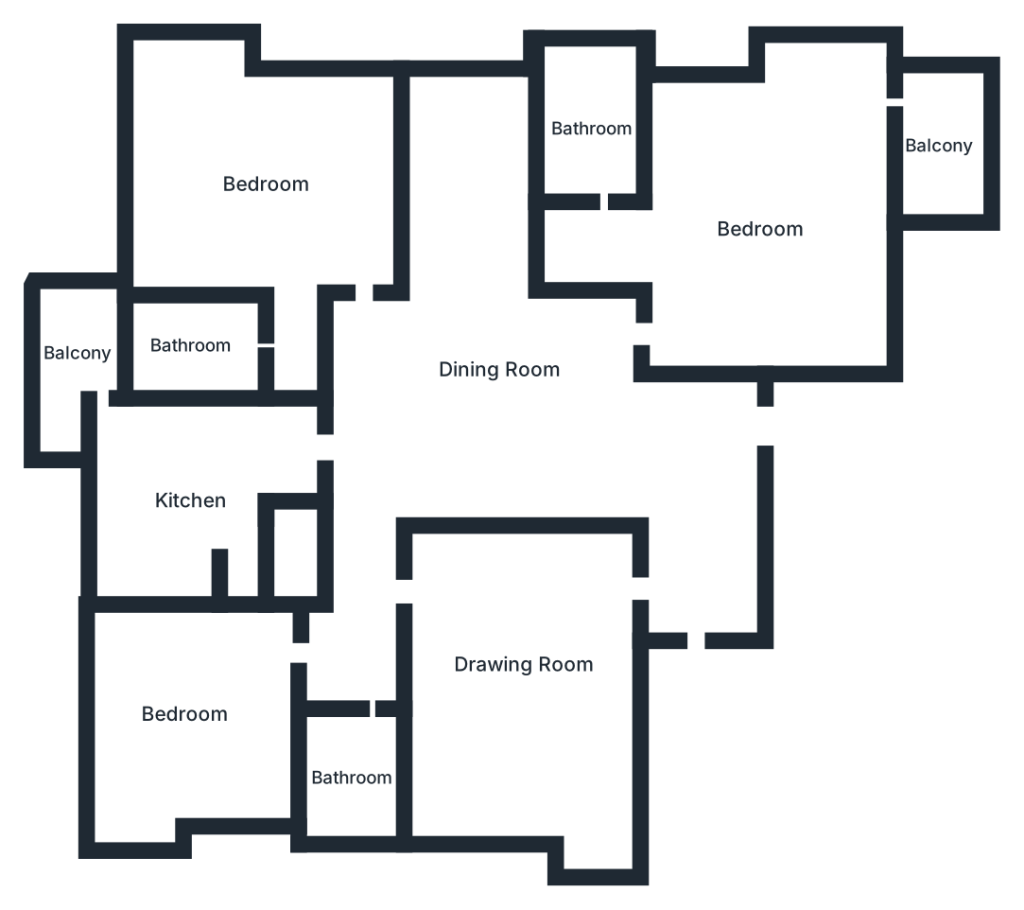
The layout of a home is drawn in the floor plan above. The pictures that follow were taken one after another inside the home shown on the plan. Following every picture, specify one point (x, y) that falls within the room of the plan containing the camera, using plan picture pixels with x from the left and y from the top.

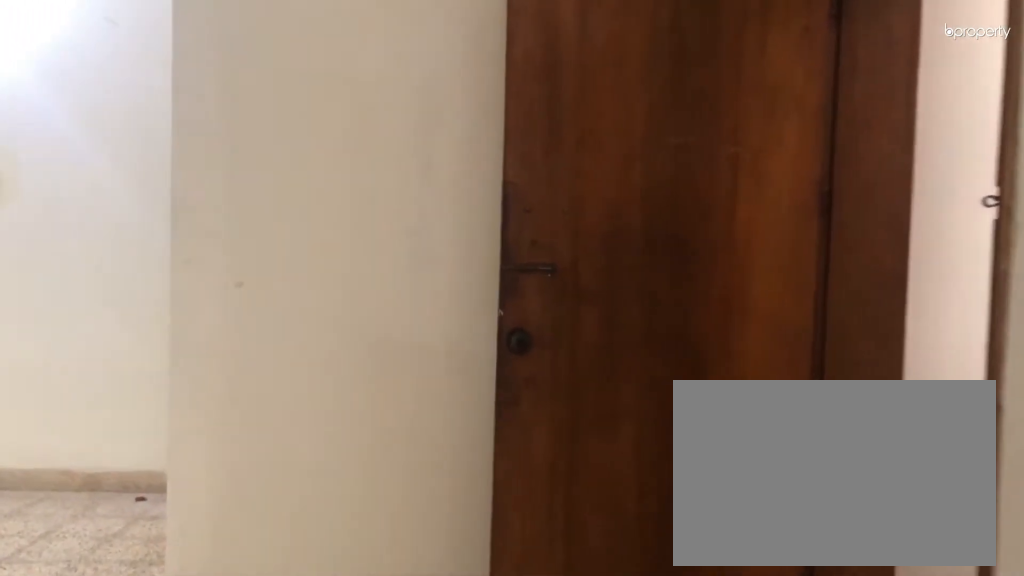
(695, 556)
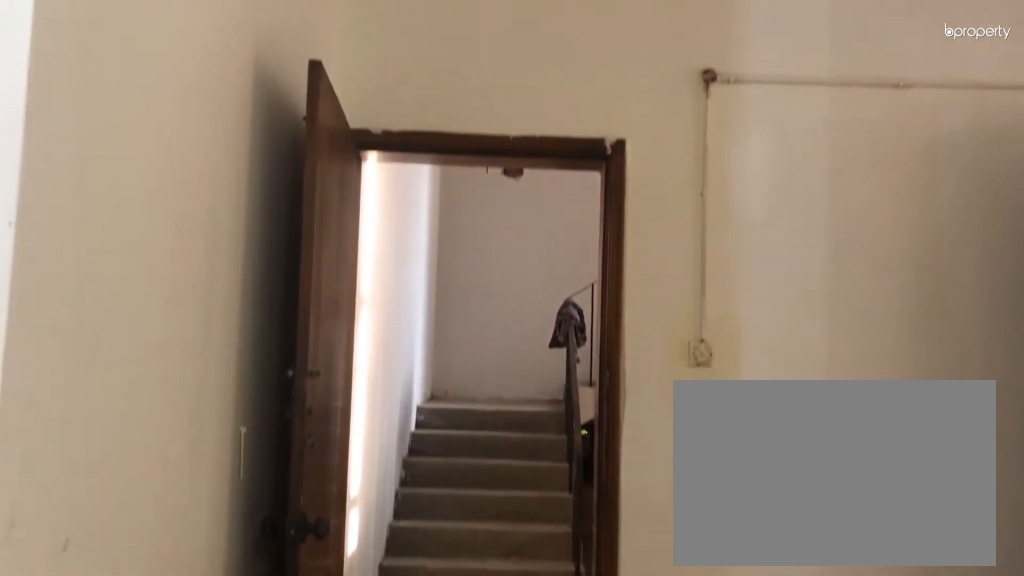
(491, 366)
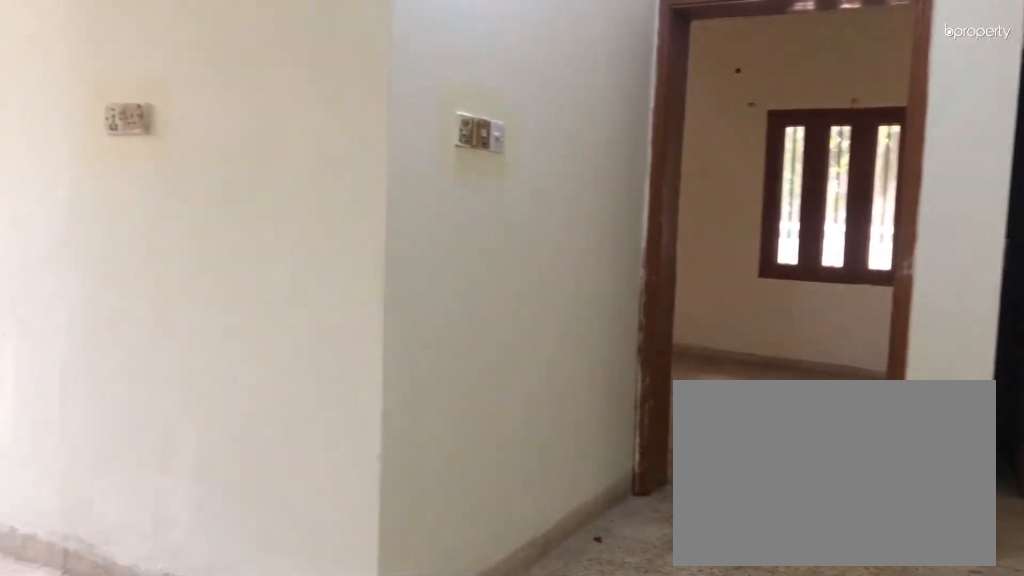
(490, 366)
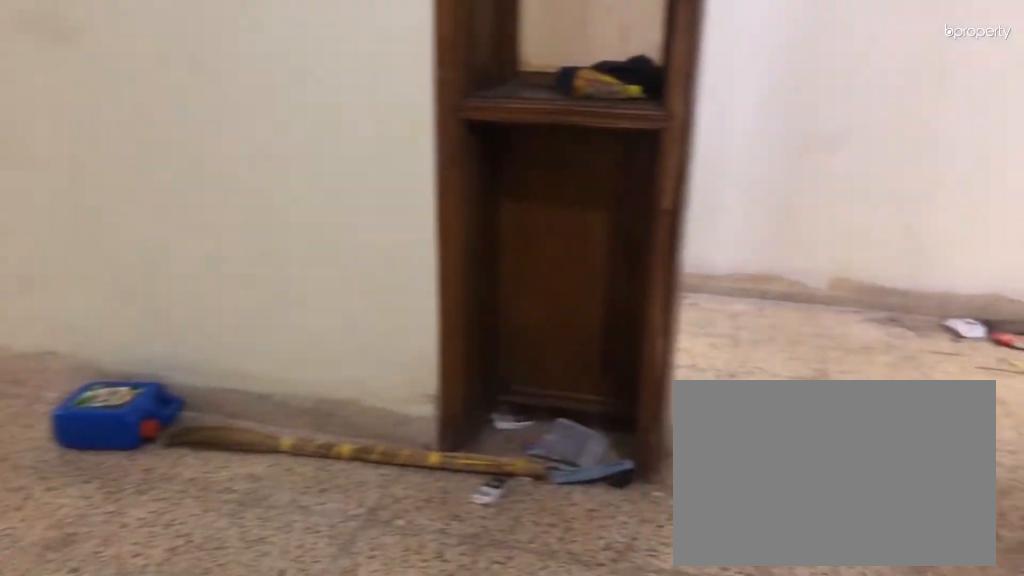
(524, 666)
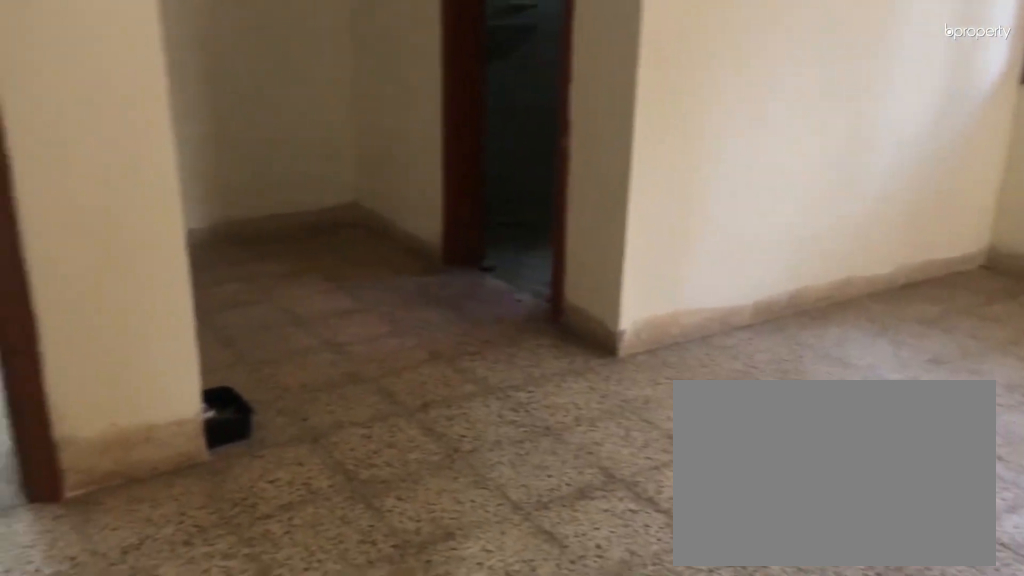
(757, 232)
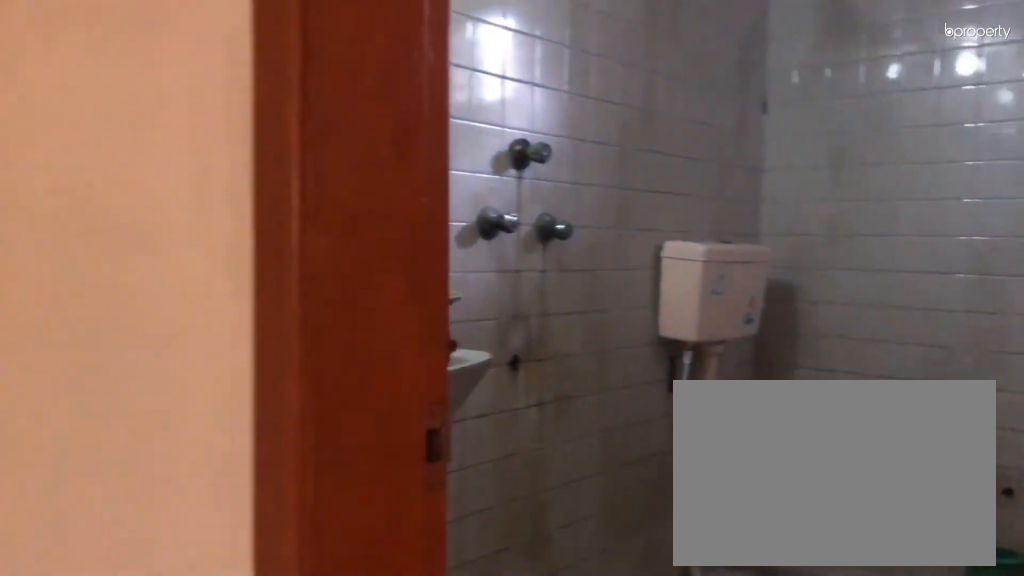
(591, 132)
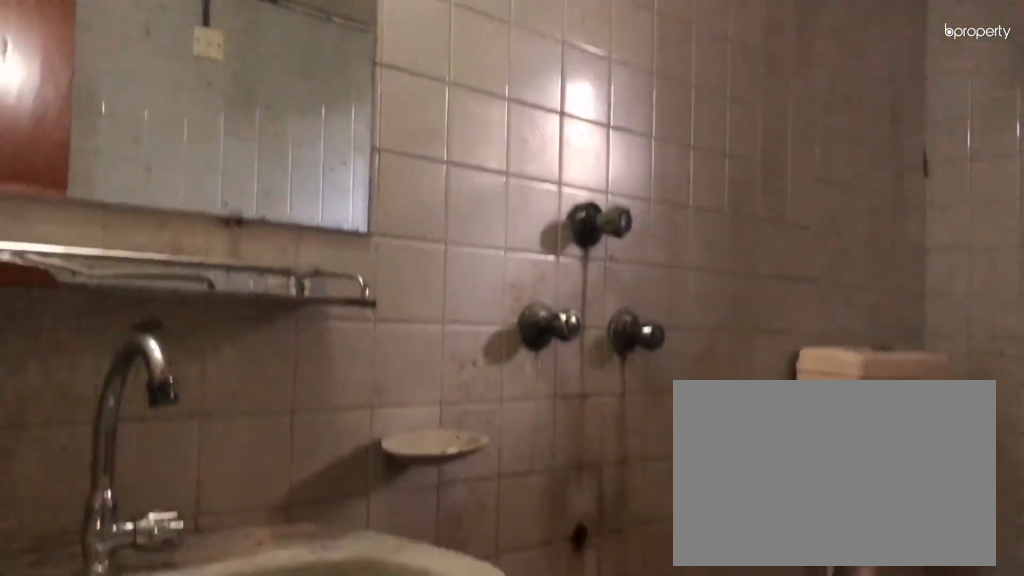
(591, 132)
